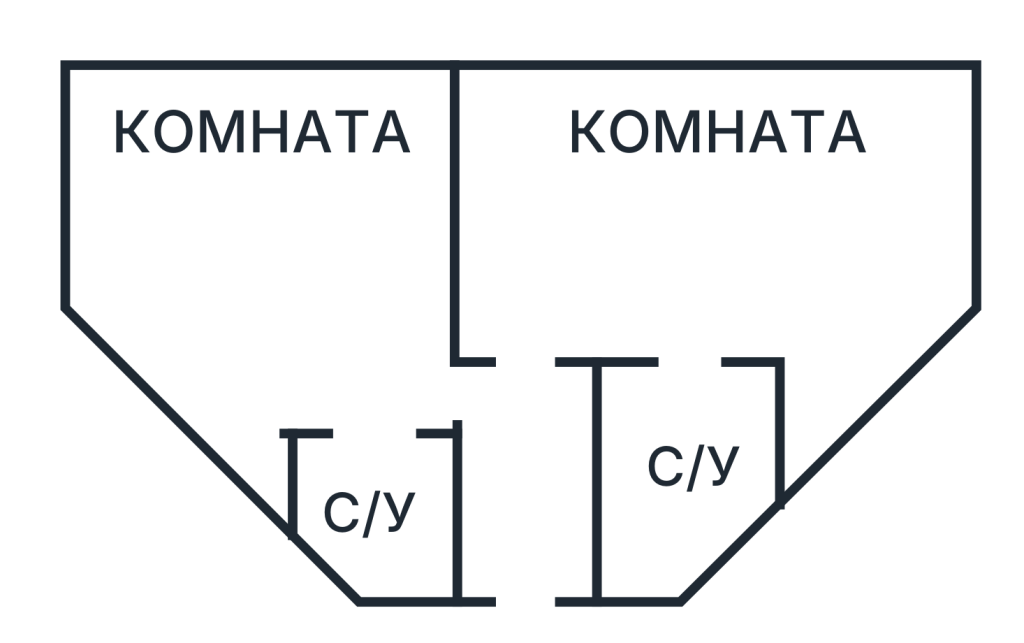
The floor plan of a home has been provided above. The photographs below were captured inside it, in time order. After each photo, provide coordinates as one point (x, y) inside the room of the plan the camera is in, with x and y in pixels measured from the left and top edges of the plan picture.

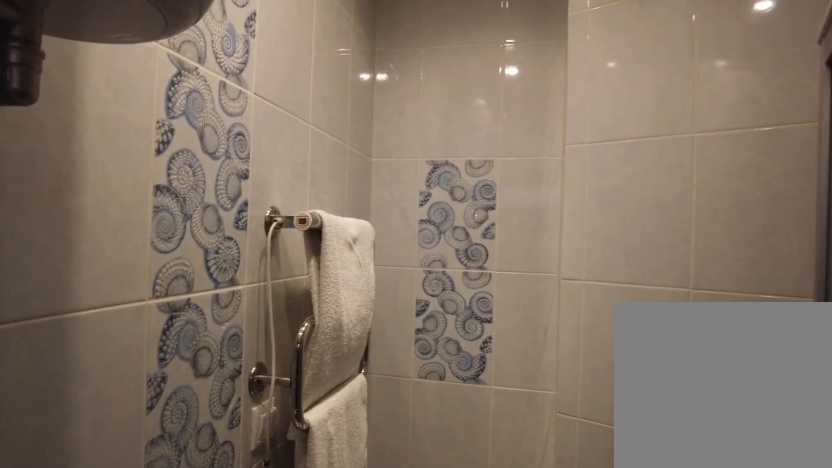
(395, 490)
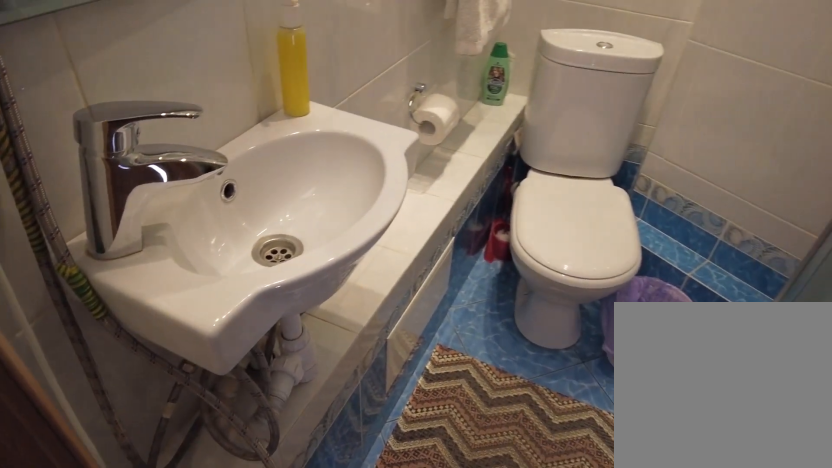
(395, 490)
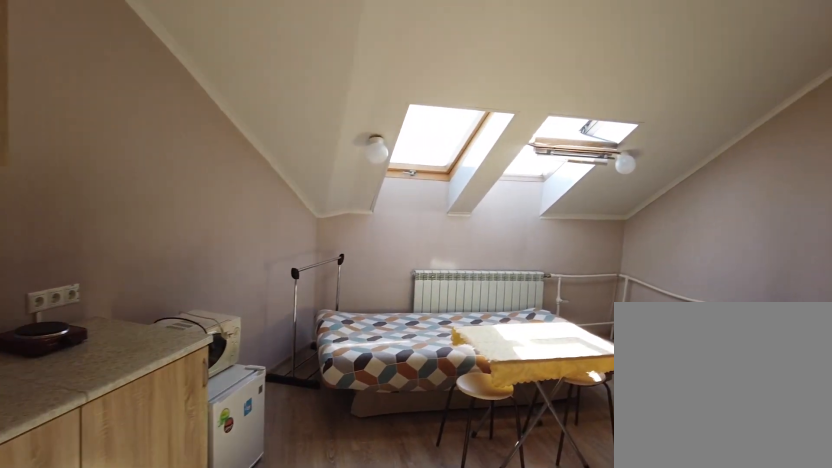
(345, 377)
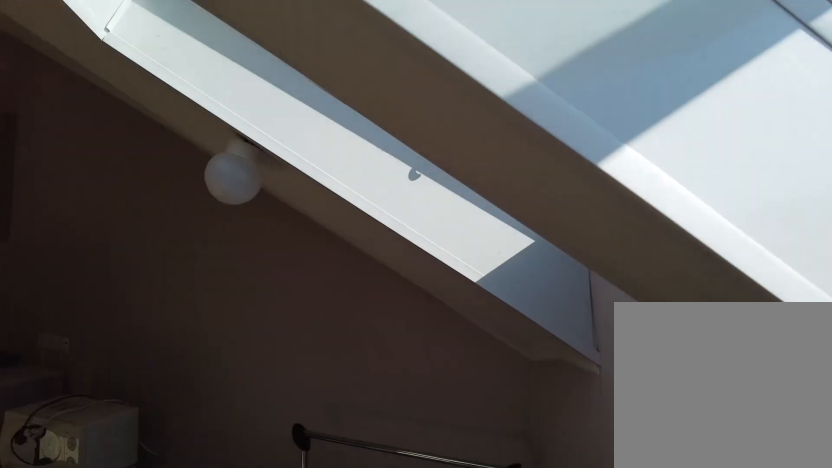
(379, 168)
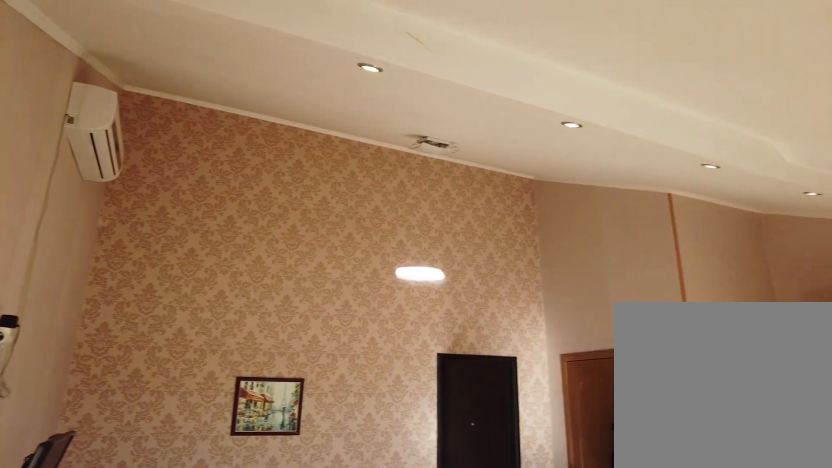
(379, 168)
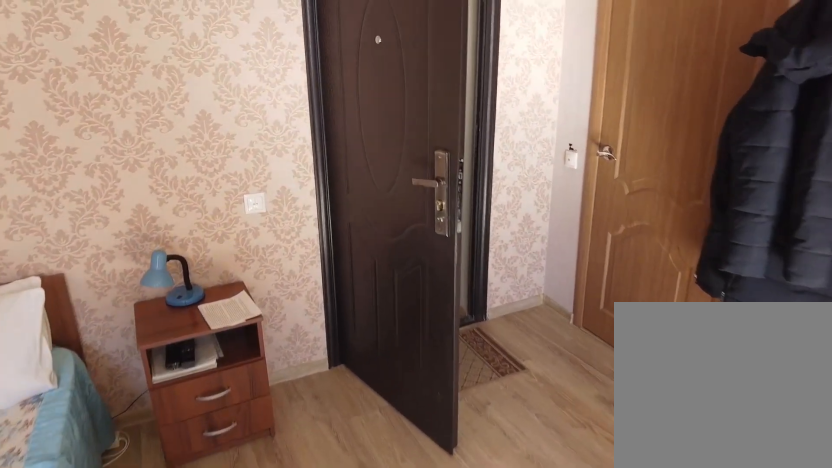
(405, 312)
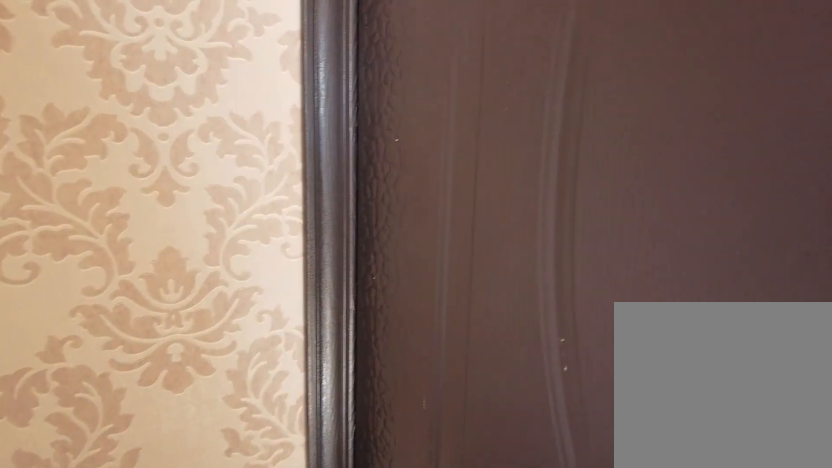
(428, 394)
